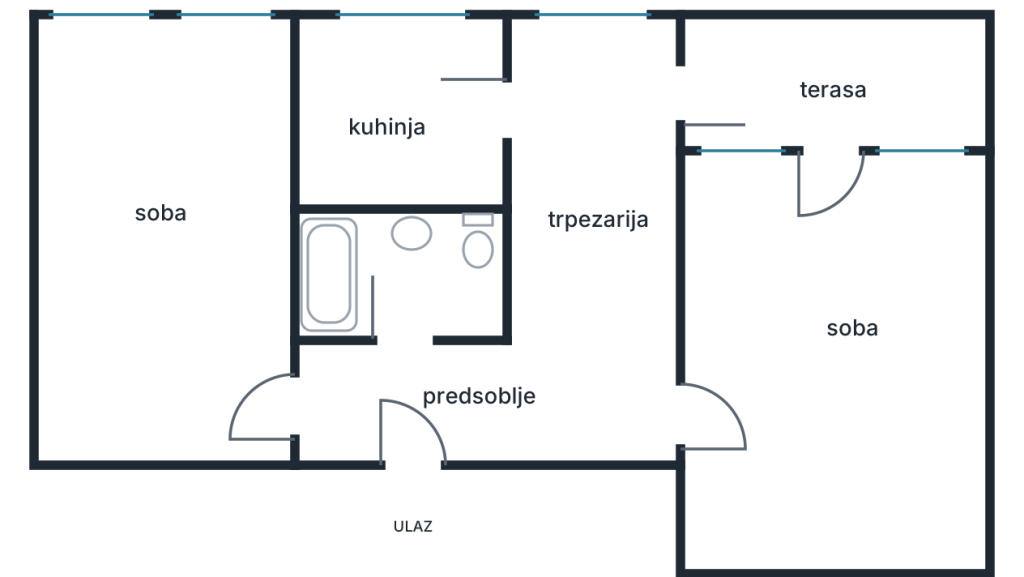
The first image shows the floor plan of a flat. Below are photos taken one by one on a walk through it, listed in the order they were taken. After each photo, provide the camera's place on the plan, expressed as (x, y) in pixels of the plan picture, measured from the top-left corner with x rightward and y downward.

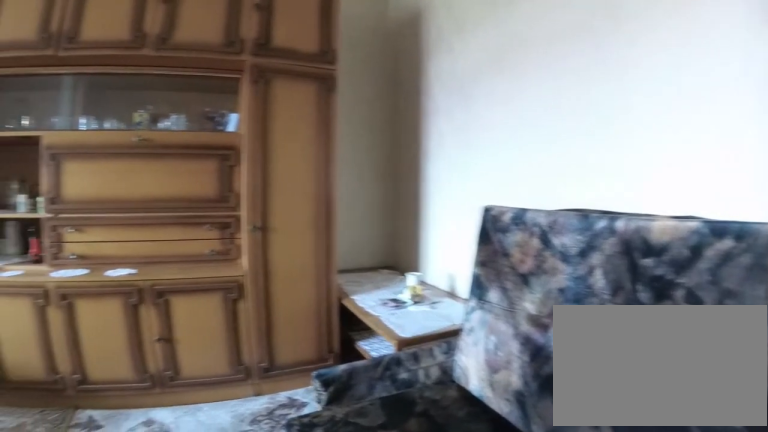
(784, 495)
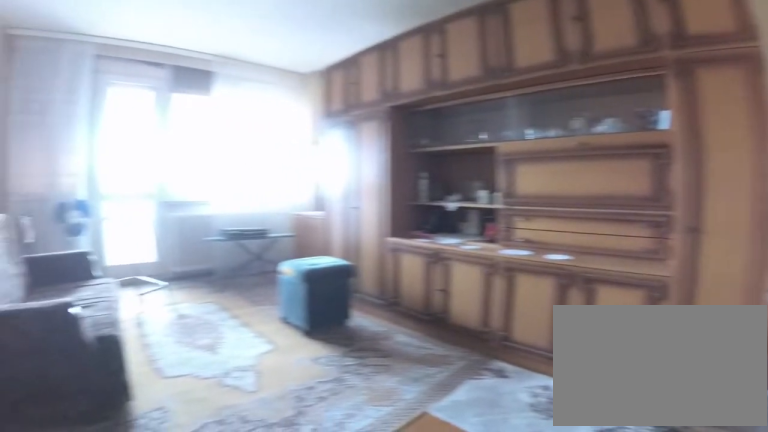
(798, 525)
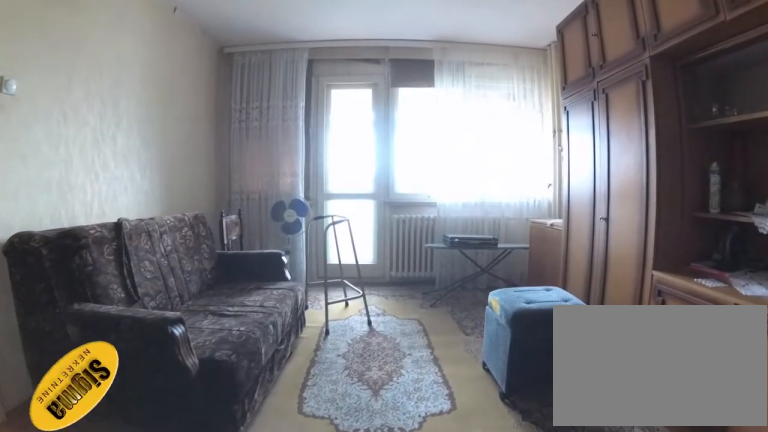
(839, 480)
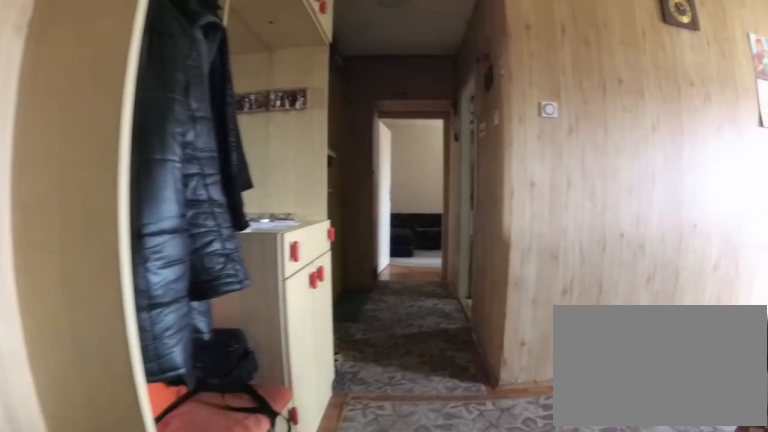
(687, 411)
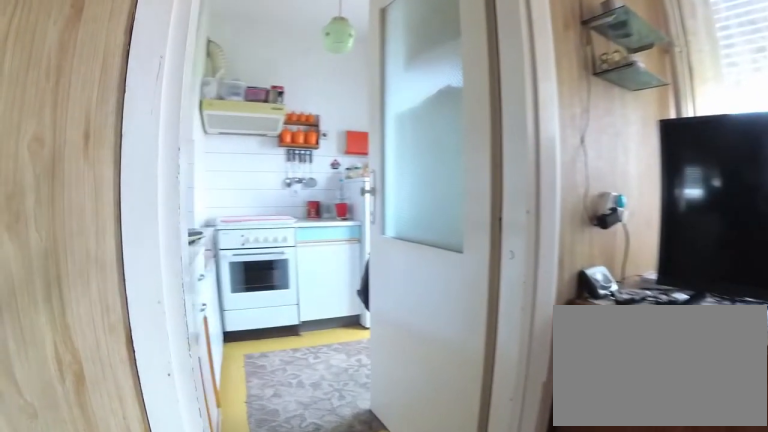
(591, 157)
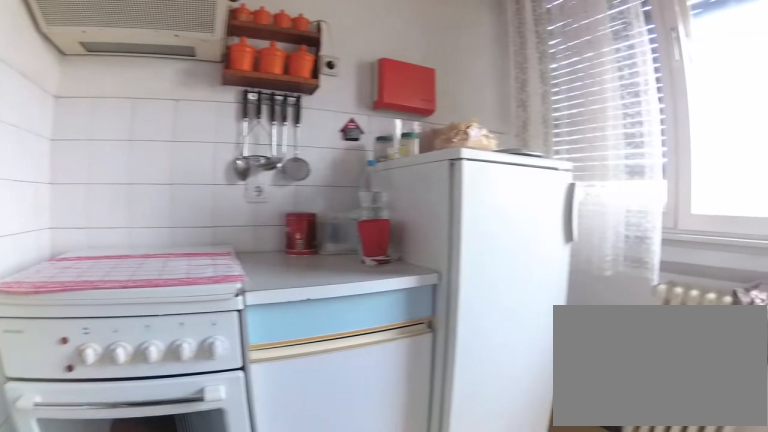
(394, 135)
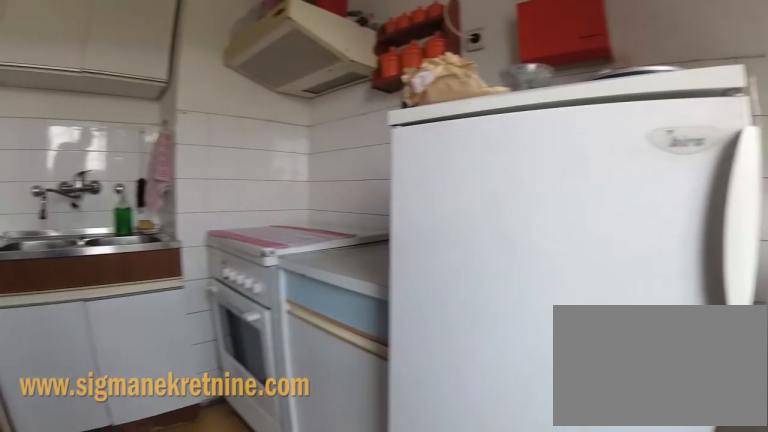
(396, 56)
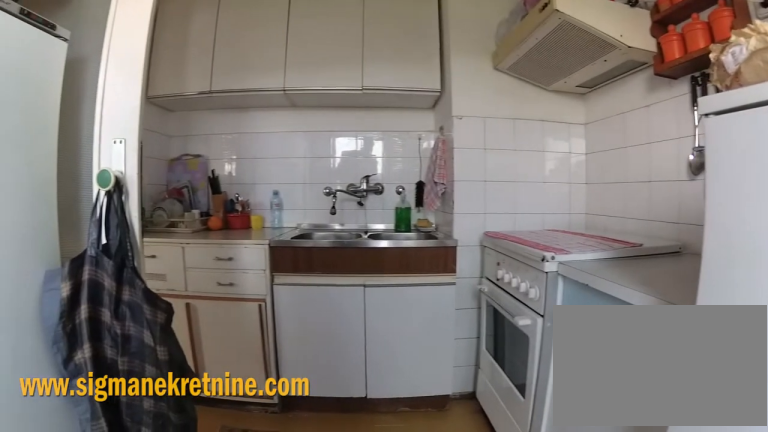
(384, 41)
